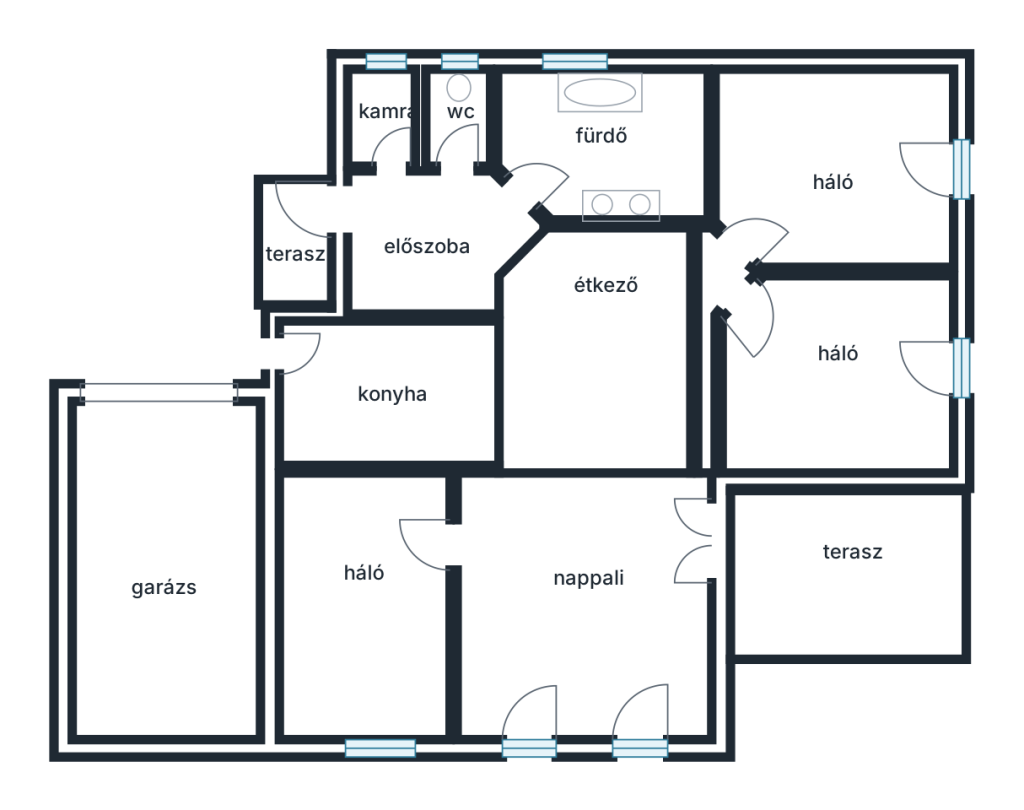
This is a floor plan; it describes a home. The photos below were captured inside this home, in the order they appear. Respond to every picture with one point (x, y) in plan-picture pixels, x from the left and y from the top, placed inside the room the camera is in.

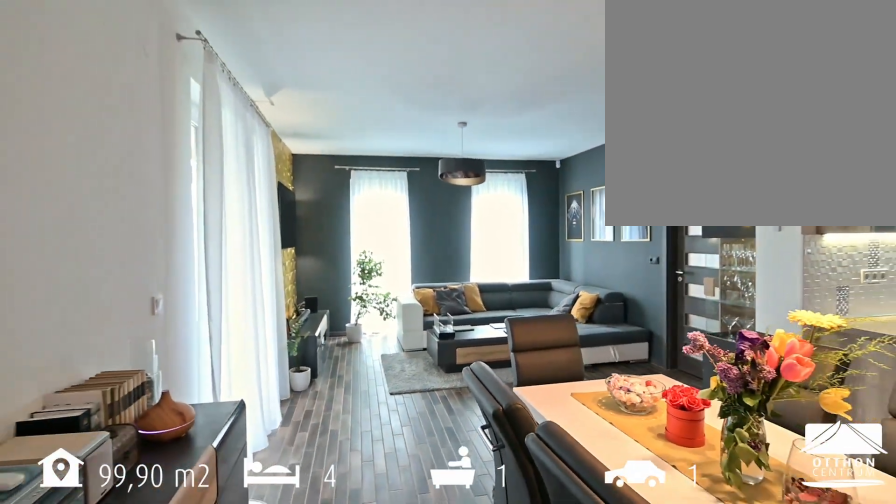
(531, 389)
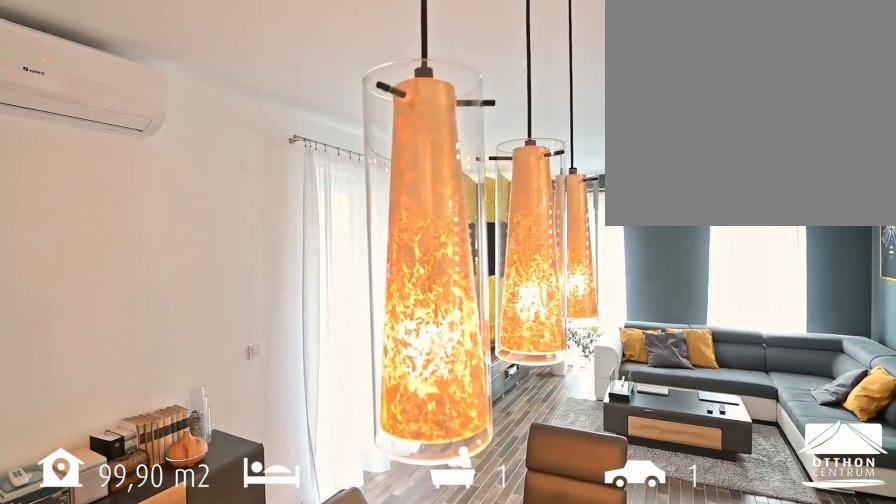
(601, 477)
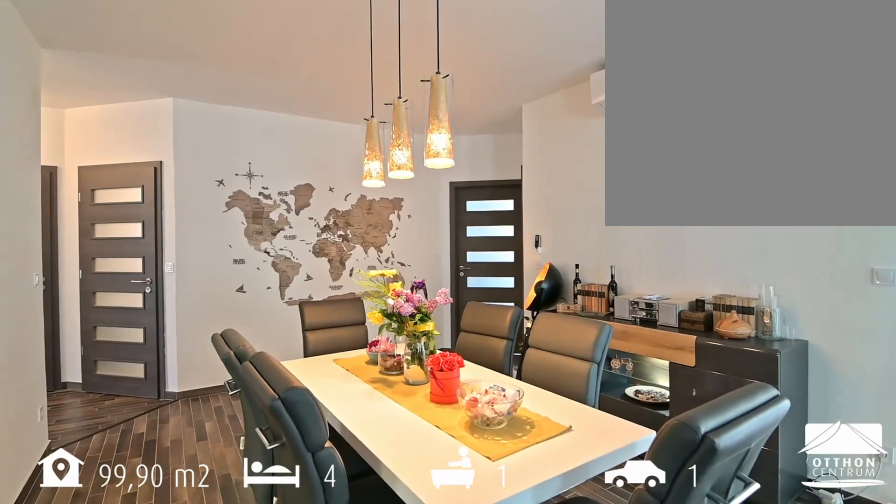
(601, 477)
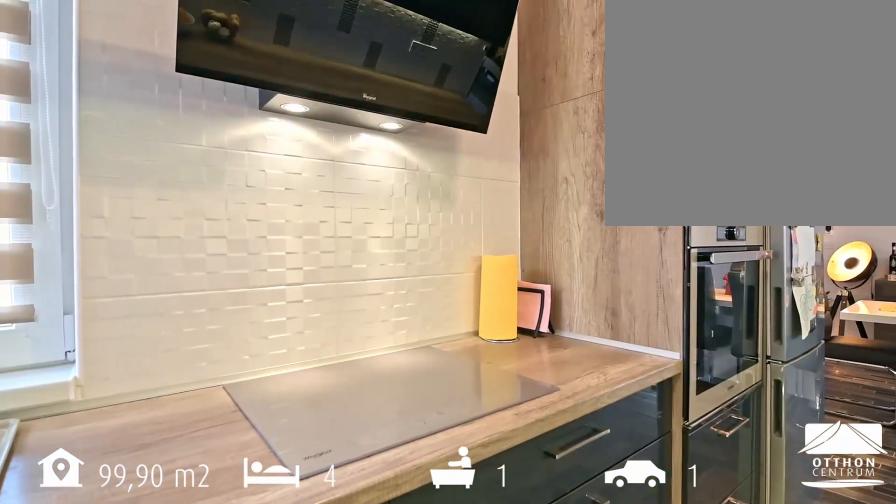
(389, 397)
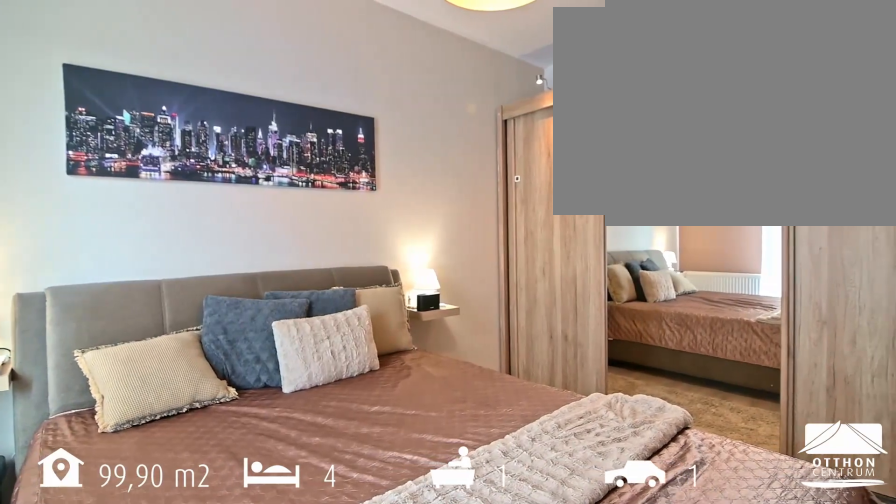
(363, 569)
